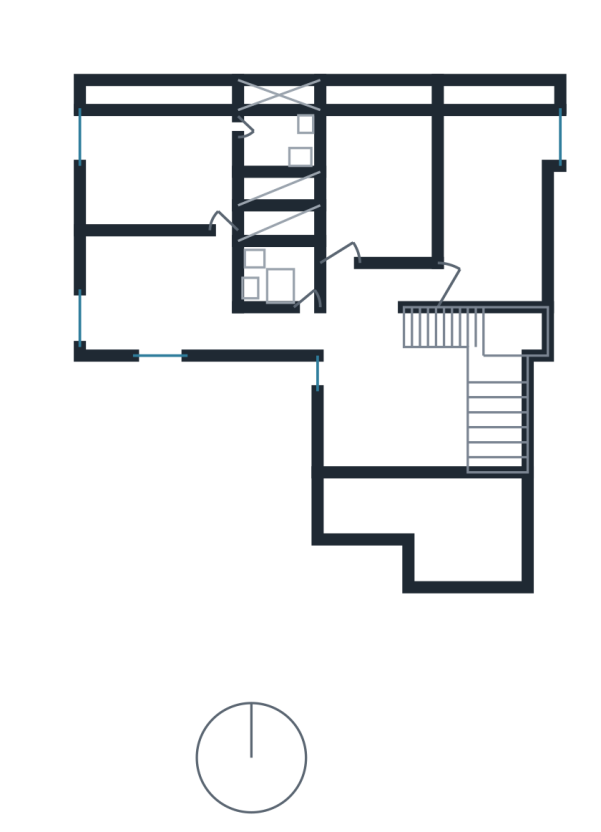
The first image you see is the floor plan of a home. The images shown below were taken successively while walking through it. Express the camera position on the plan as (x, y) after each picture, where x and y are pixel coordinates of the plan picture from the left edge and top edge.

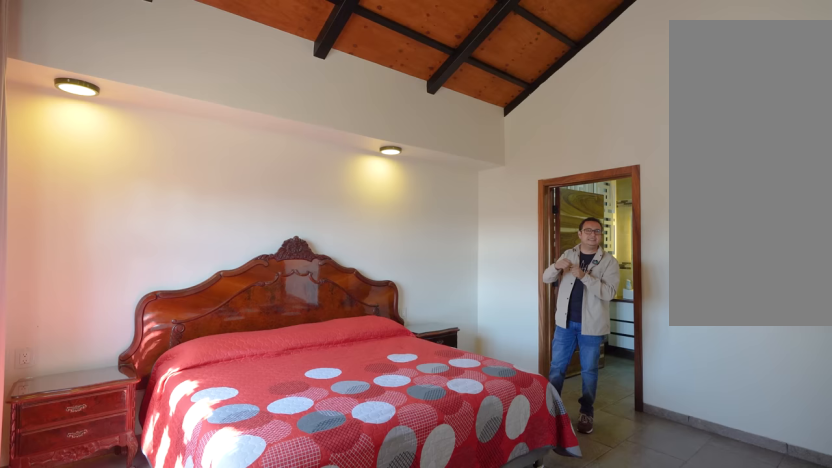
(163, 205)
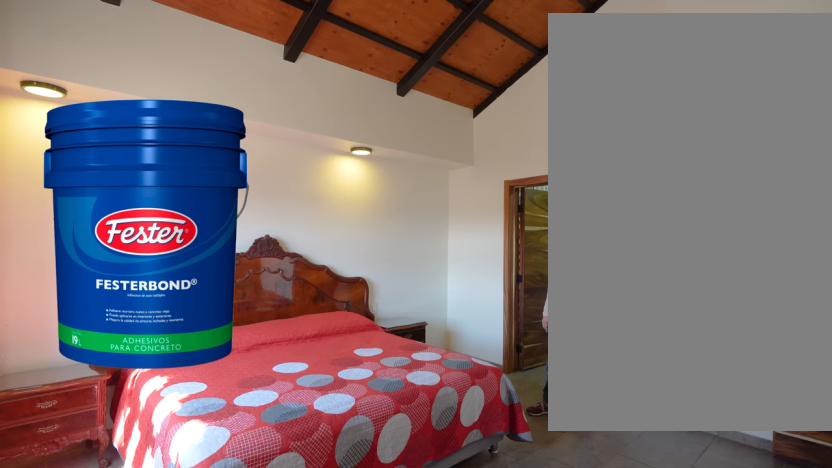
(162, 205)
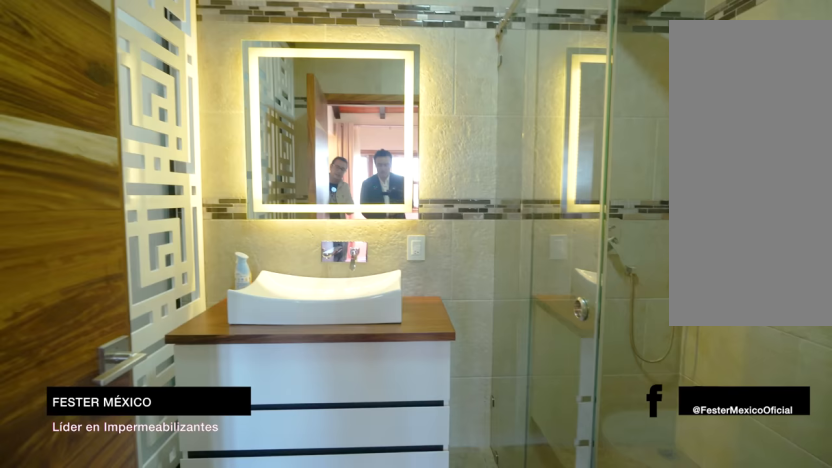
(214, 135)
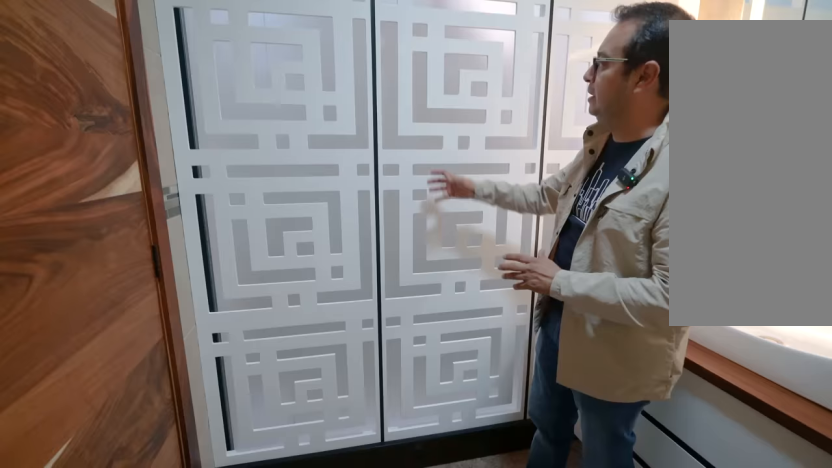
(279, 136)
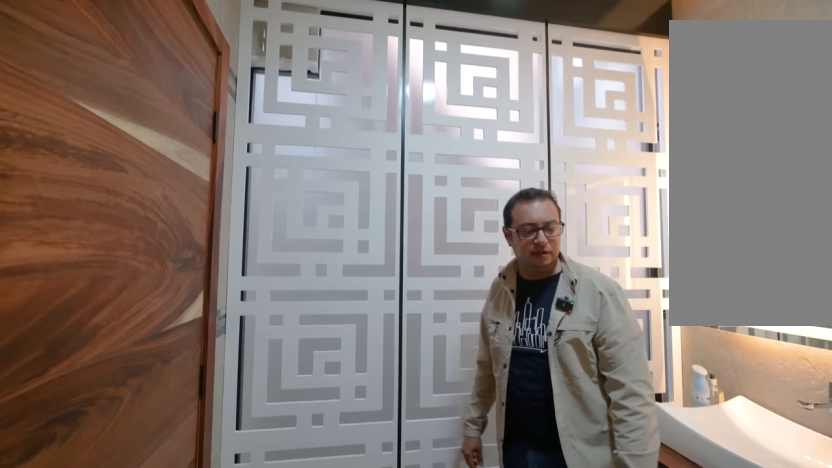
(279, 136)
